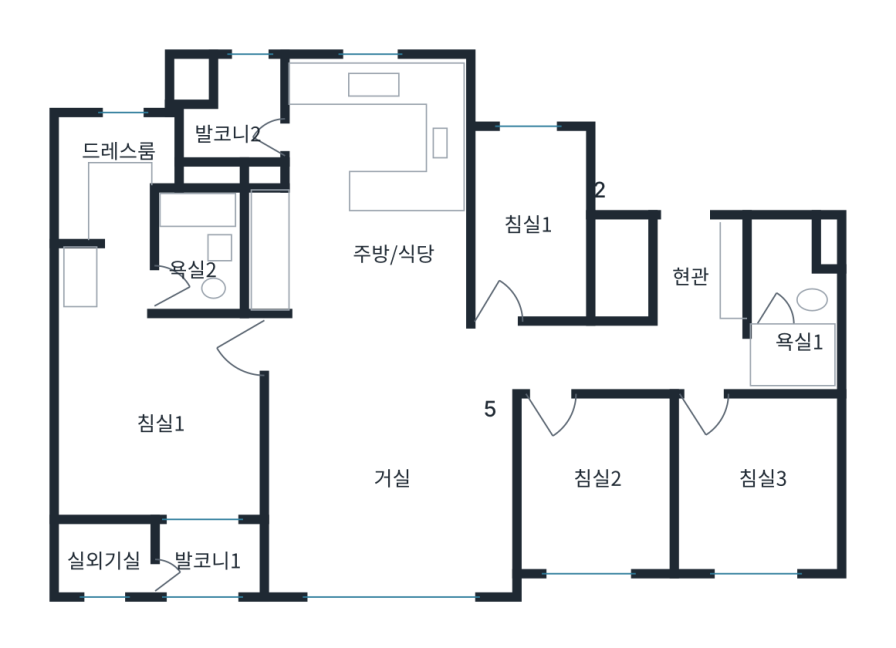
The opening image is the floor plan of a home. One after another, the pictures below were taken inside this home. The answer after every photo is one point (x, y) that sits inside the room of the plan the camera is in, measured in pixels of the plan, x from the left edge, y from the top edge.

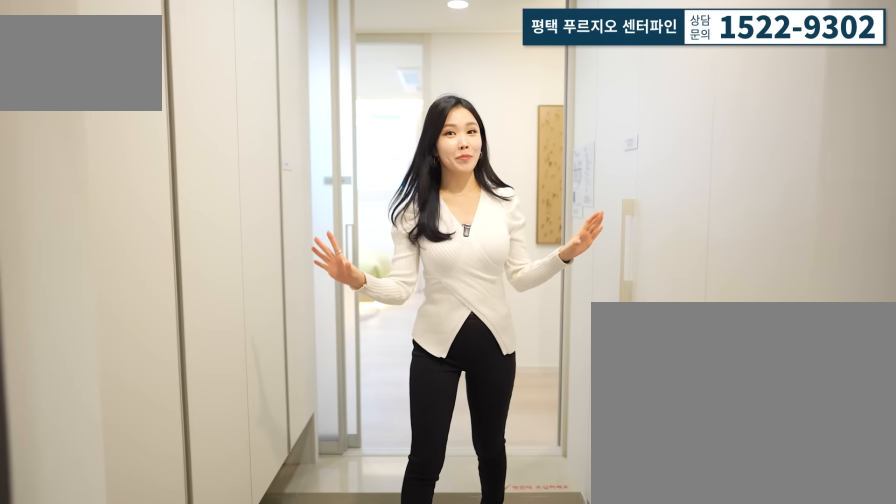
(678, 266)
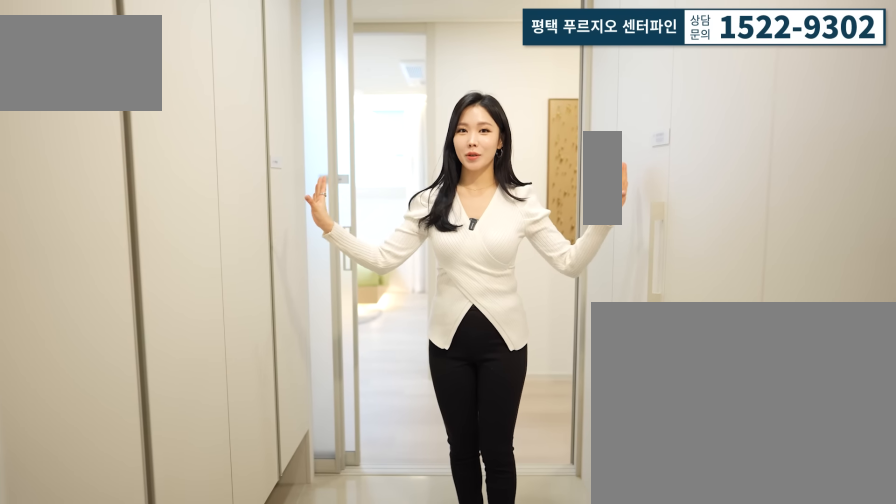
(678, 267)
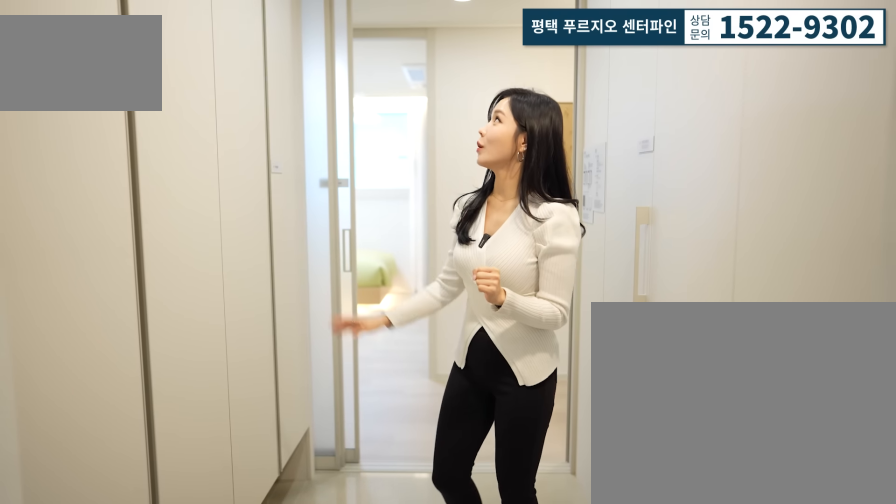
(678, 266)
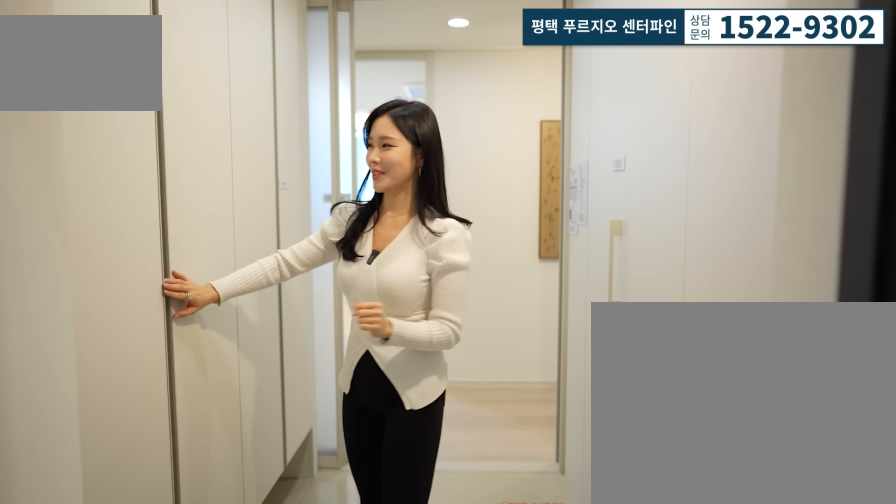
(715, 261)
